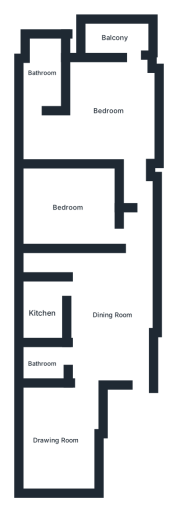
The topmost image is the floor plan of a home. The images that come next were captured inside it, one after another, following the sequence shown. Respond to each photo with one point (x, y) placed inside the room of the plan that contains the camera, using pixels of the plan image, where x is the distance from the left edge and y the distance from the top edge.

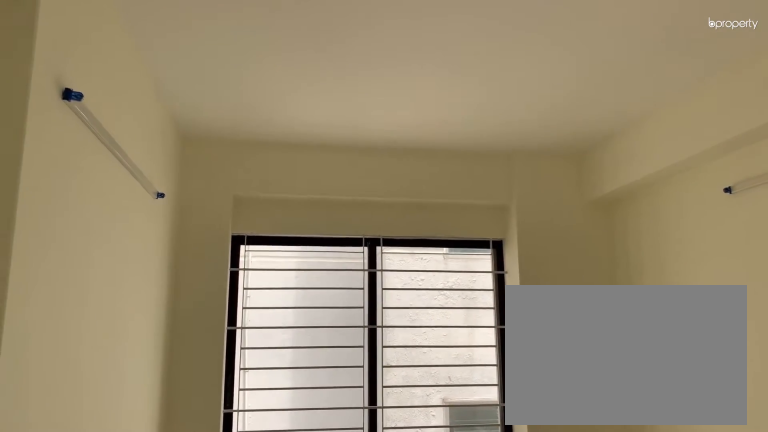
(56, 440)
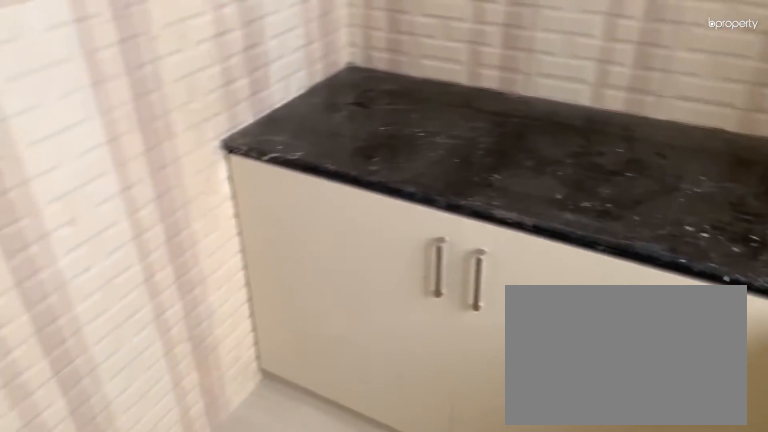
(42, 310)
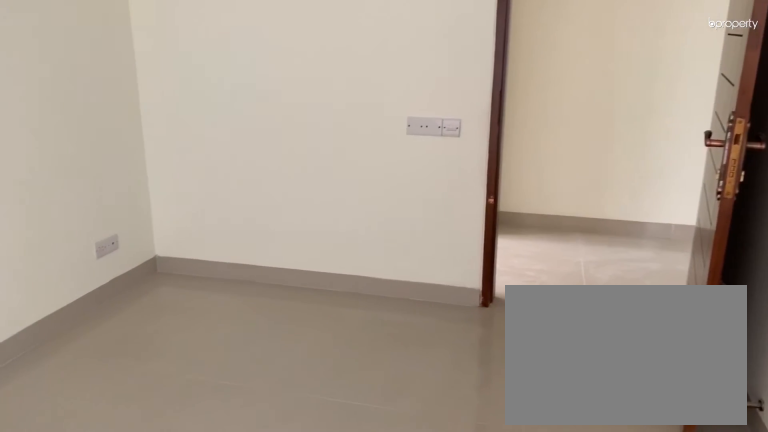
(68, 207)
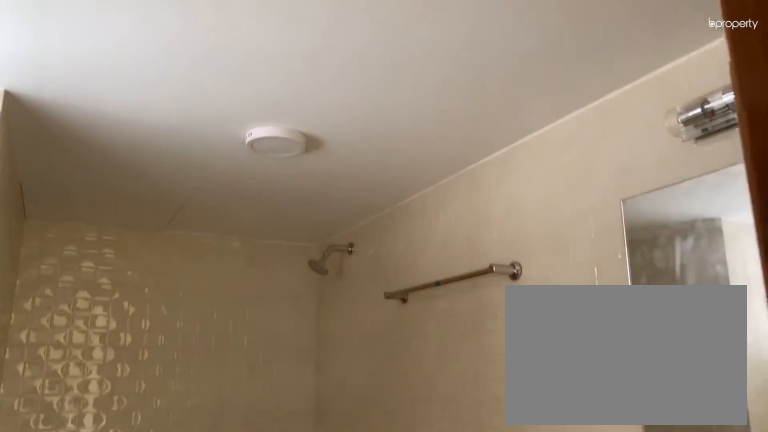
(40, 72)
